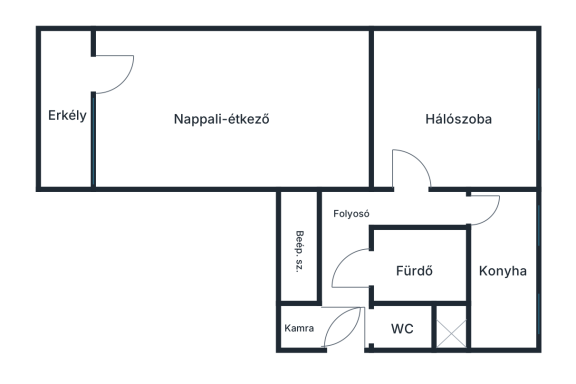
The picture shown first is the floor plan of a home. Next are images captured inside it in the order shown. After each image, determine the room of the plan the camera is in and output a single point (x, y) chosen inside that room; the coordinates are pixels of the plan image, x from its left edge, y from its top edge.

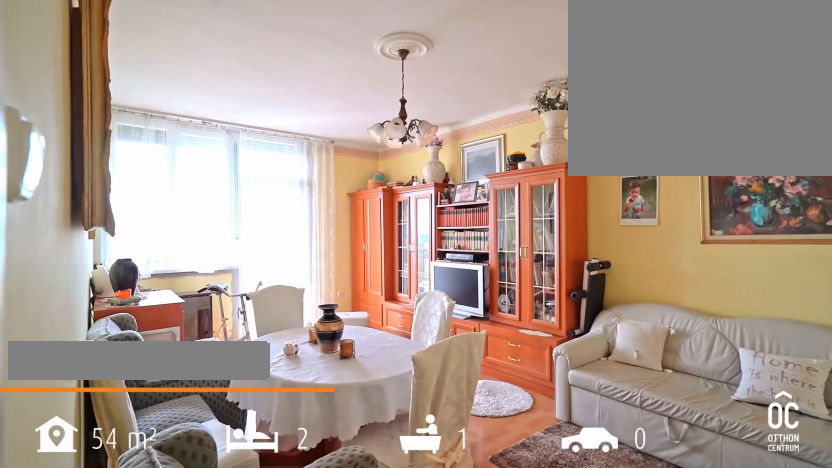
(230, 109)
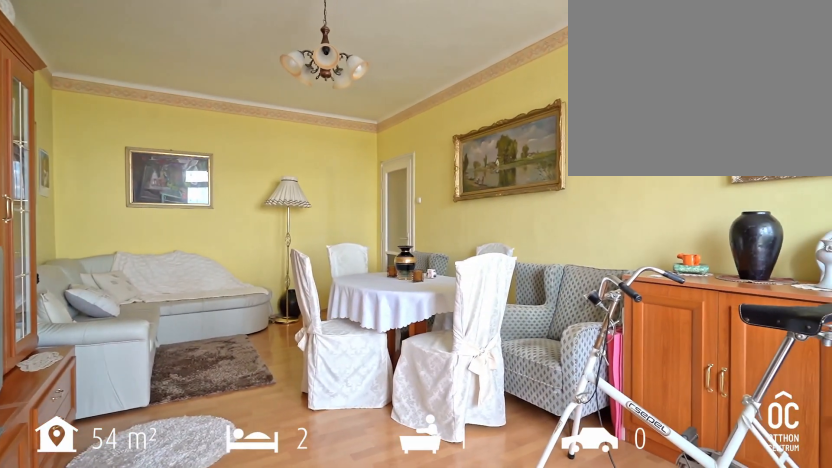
(230, 109)
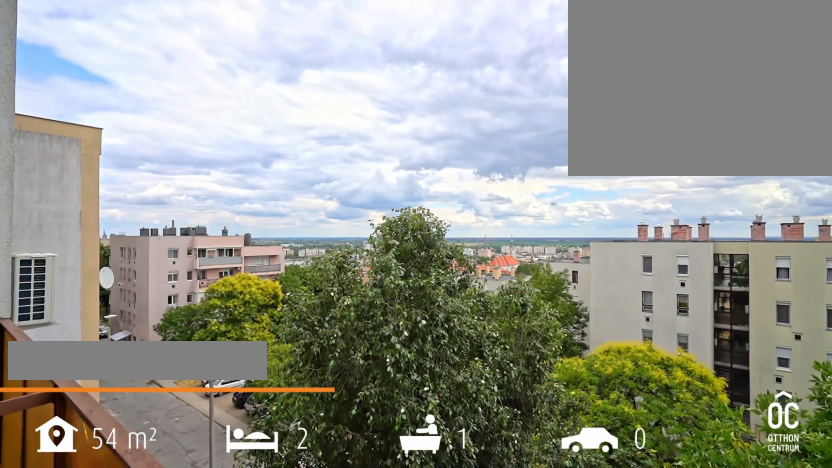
(63, 109)
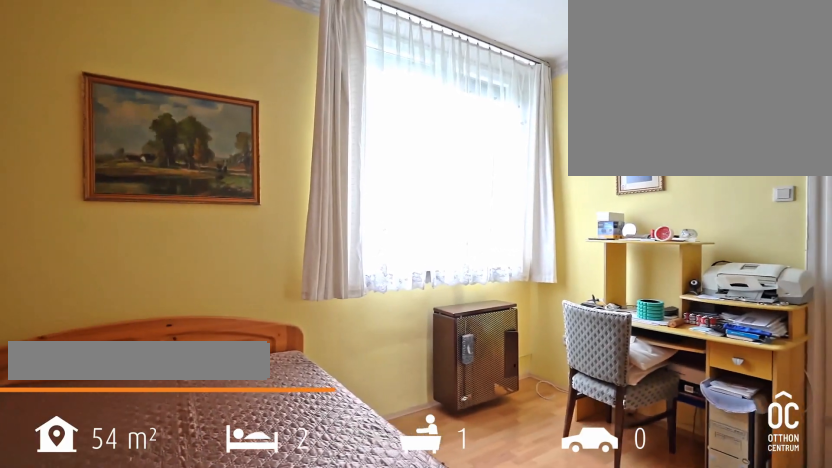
(455, 110)
